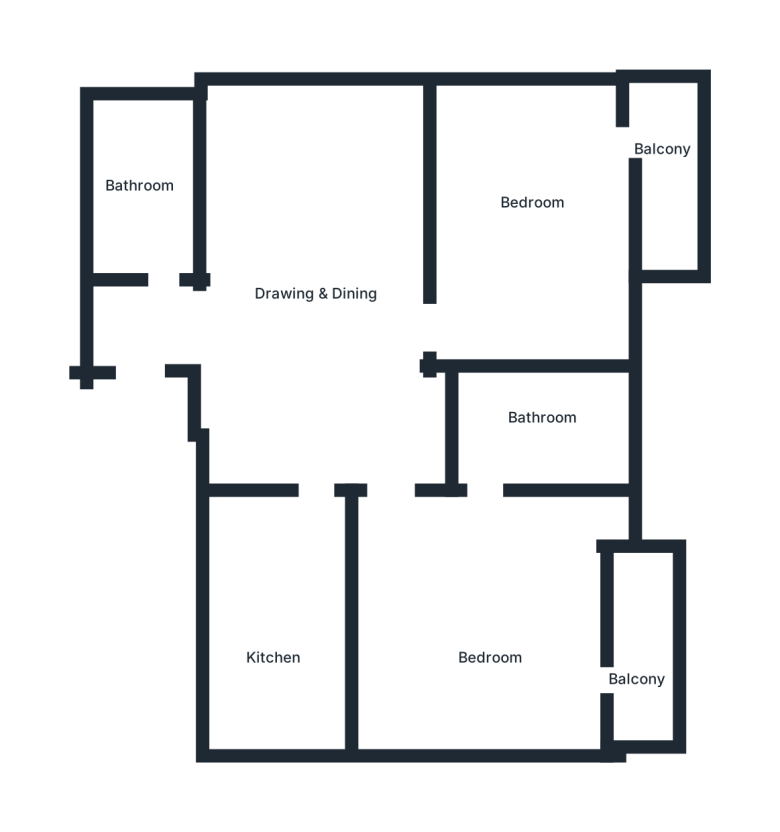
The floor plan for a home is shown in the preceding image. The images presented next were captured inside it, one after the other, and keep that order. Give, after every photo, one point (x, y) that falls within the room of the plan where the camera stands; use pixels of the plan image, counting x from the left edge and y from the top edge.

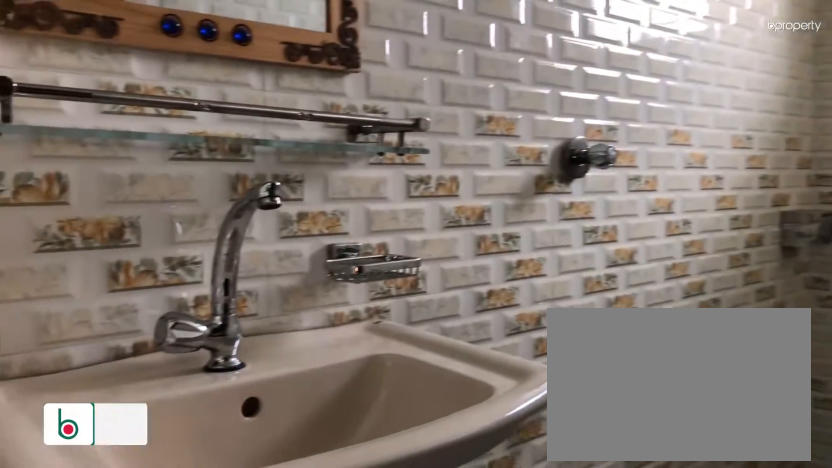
(149, 192)
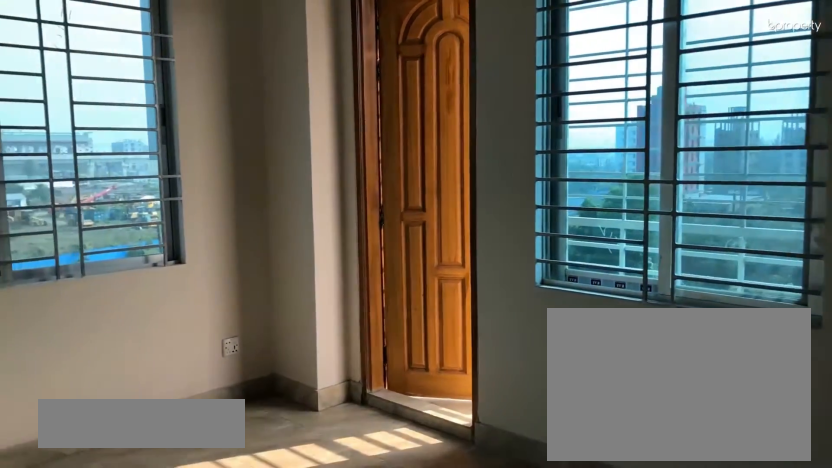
(509, 230)
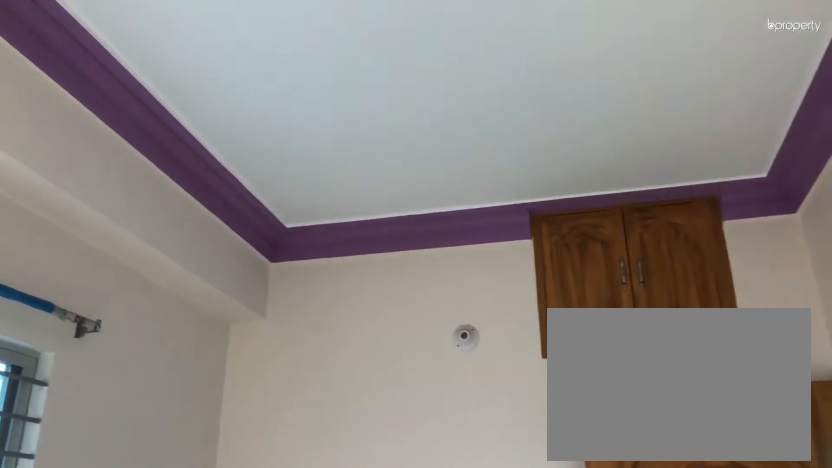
(537, 210)
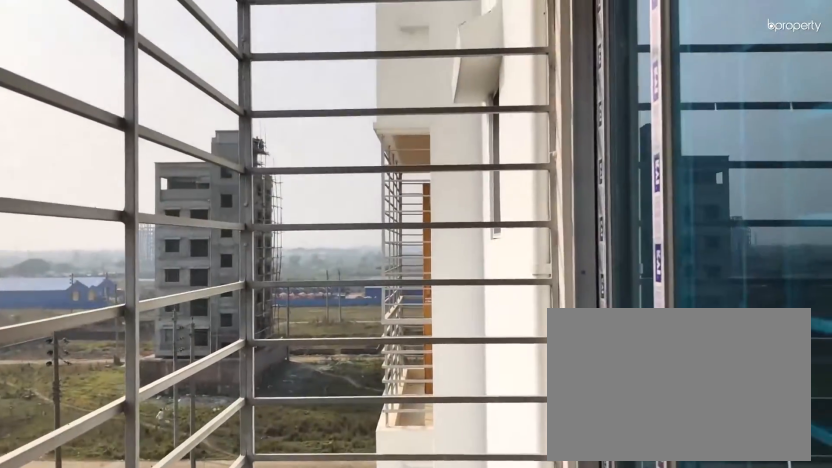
(670, 166)
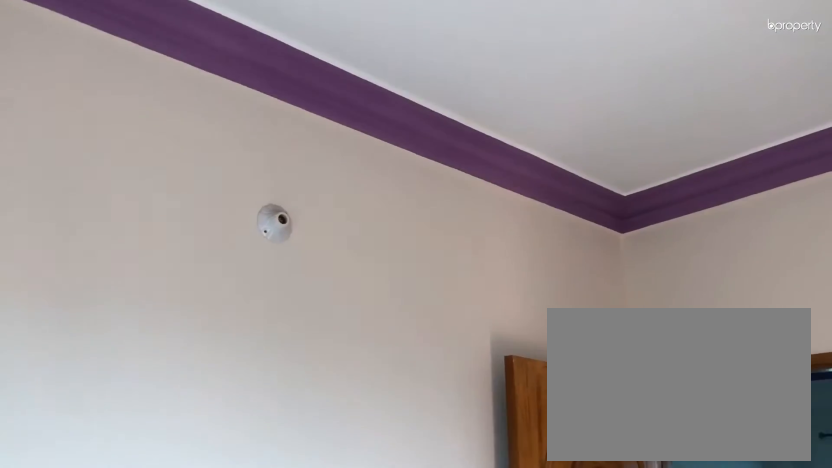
(496, 613)
